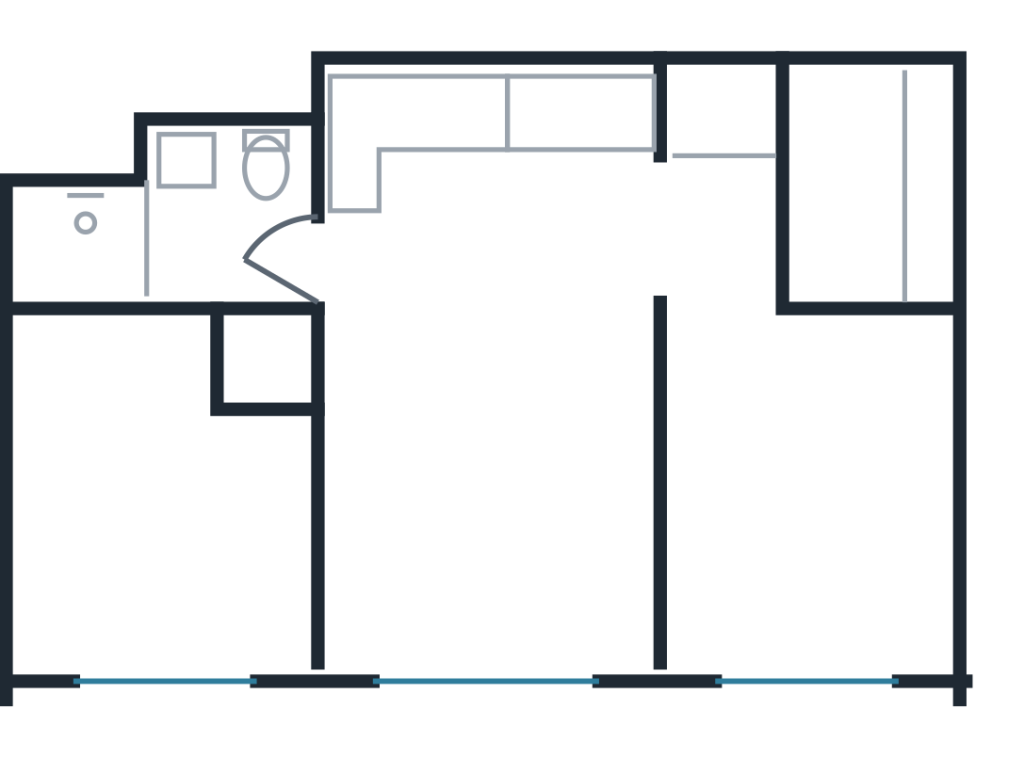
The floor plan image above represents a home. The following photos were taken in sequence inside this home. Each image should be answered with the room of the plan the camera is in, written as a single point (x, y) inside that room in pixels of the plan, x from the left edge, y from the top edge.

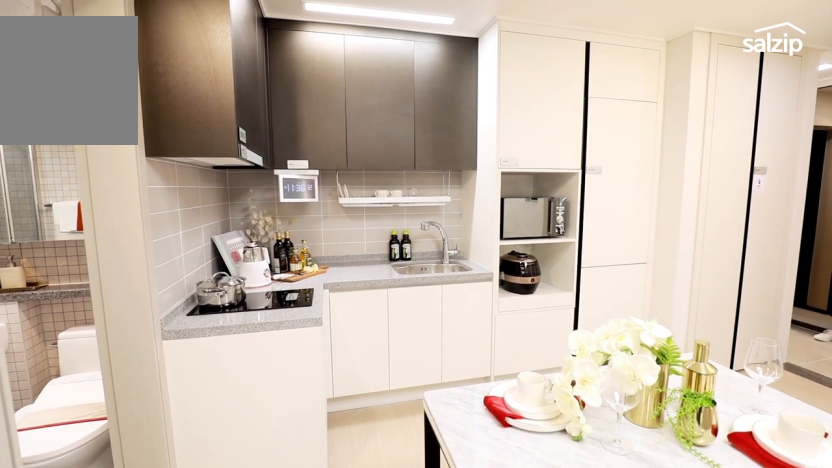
(511, 203)
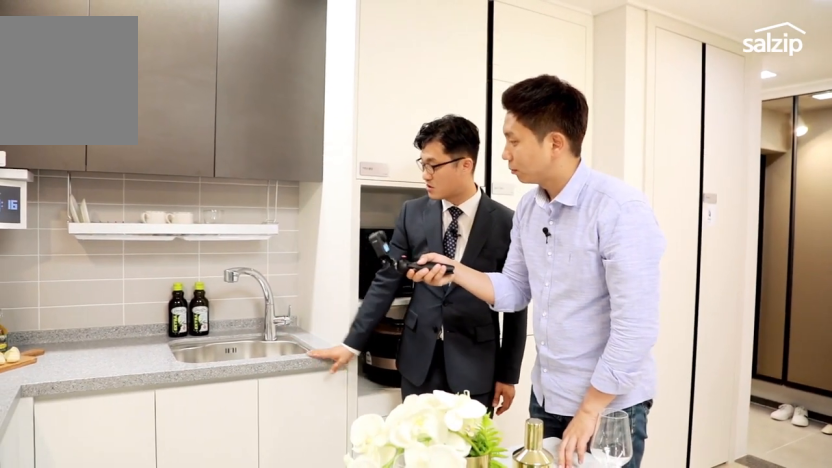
(509, 202)
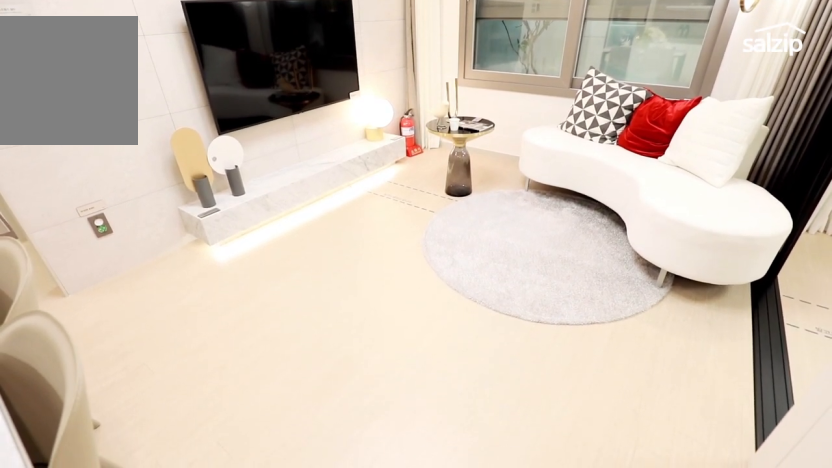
(492, 494)
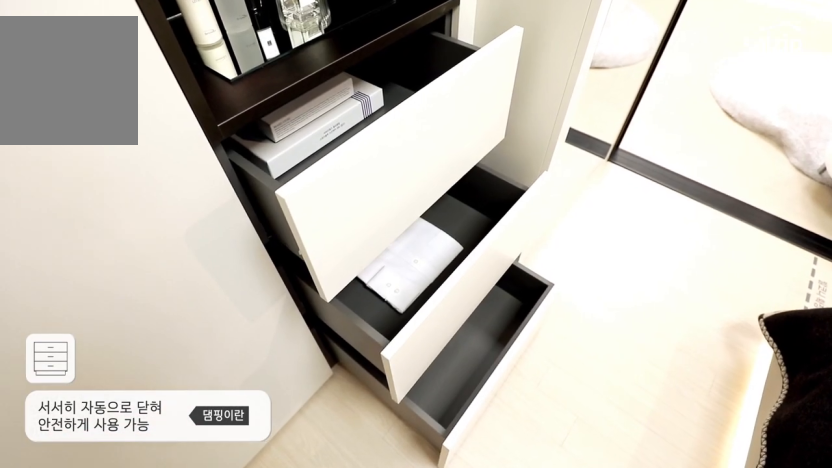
(147, 503)
